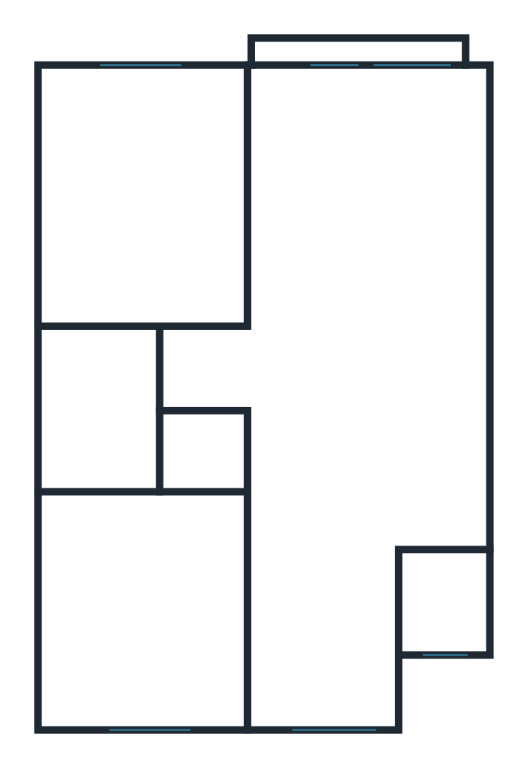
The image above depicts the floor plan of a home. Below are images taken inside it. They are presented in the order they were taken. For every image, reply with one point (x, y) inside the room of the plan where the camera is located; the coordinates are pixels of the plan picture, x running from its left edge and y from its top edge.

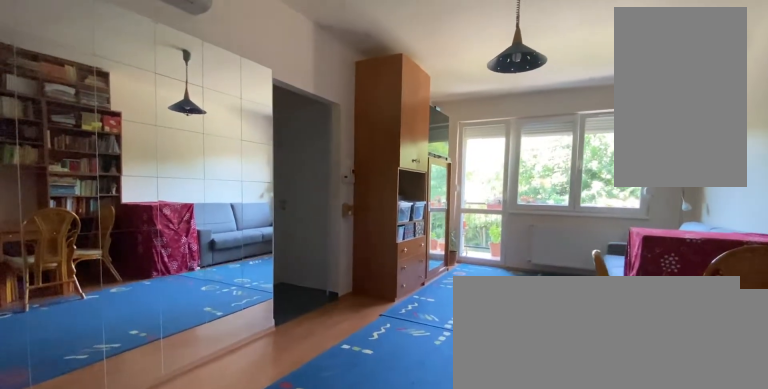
(342, 354)
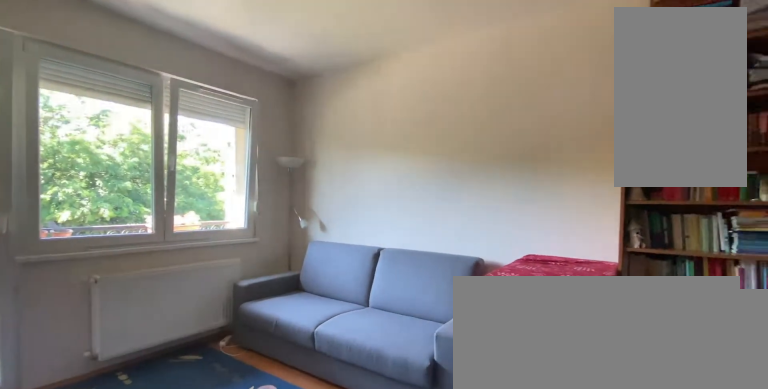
(342, 354)
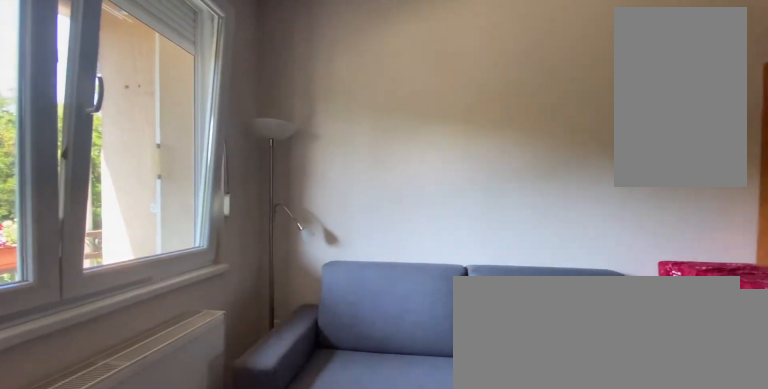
(342, 354)
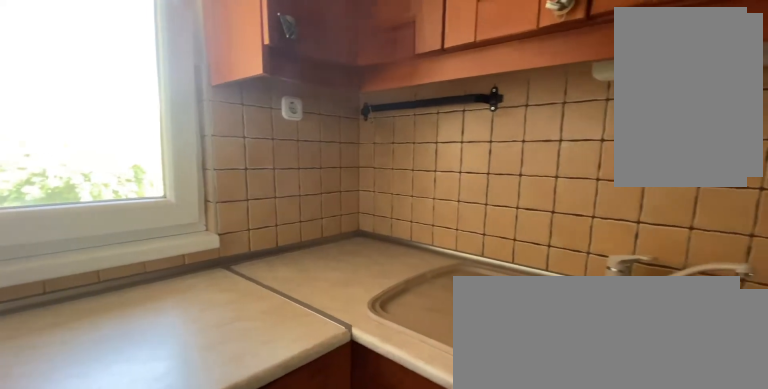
(318, 615)
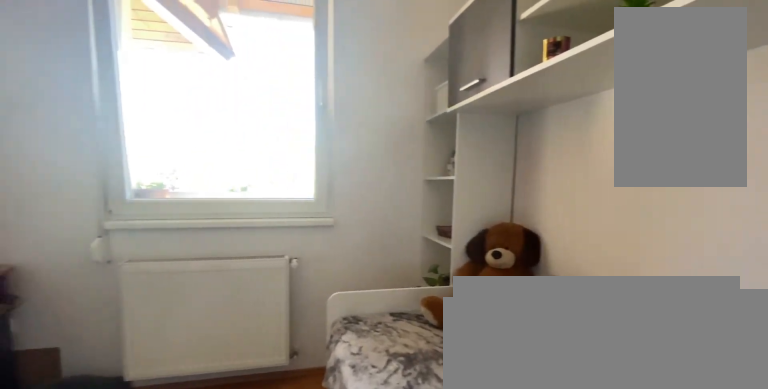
(160, 615)
